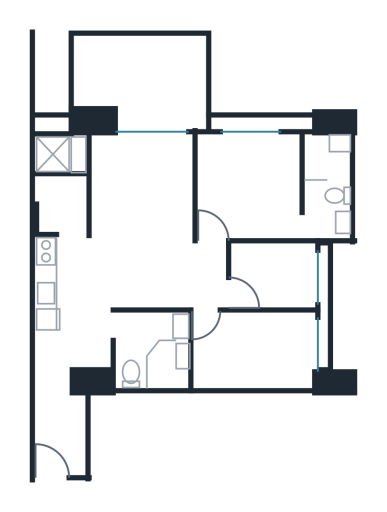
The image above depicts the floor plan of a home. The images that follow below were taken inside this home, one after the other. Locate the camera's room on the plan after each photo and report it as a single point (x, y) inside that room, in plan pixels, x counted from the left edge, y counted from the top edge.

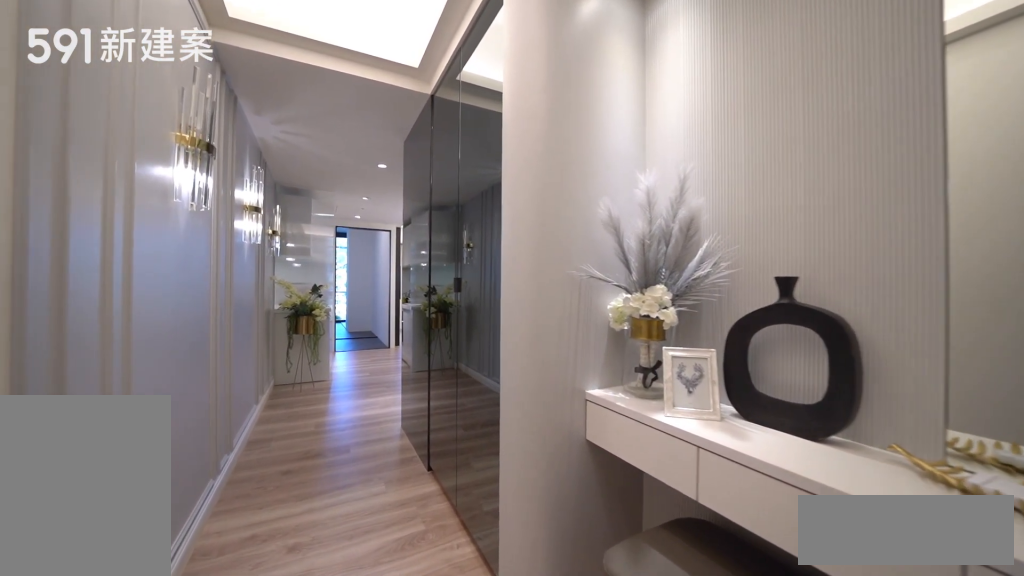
(62, 424)
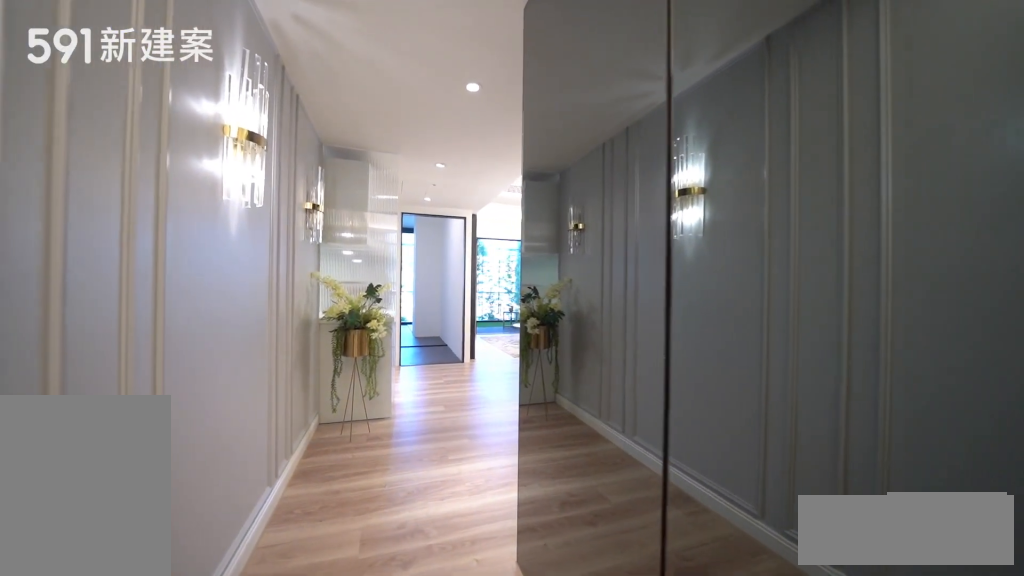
(62, 424)
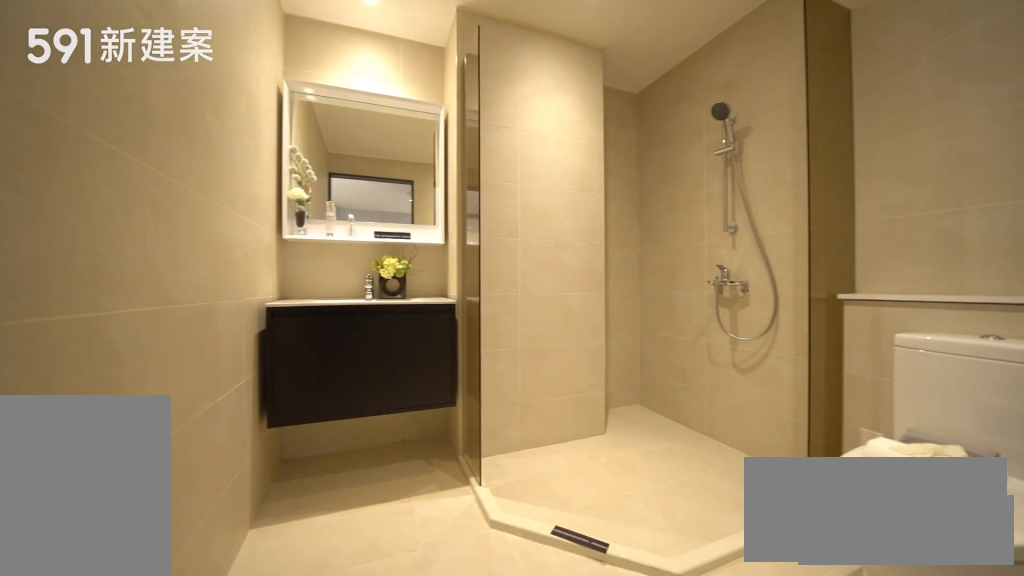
(153, 350)
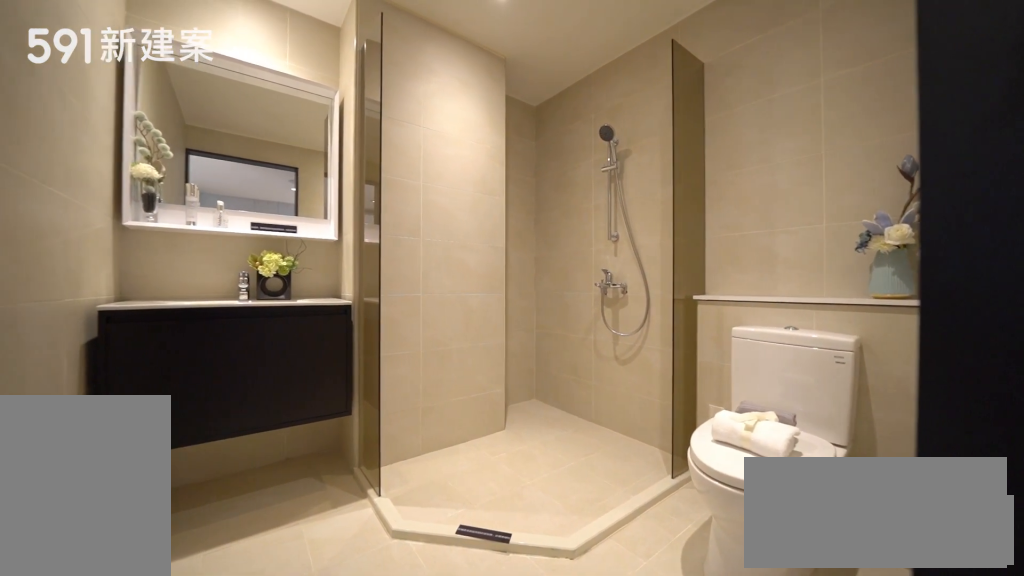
(153, 350)
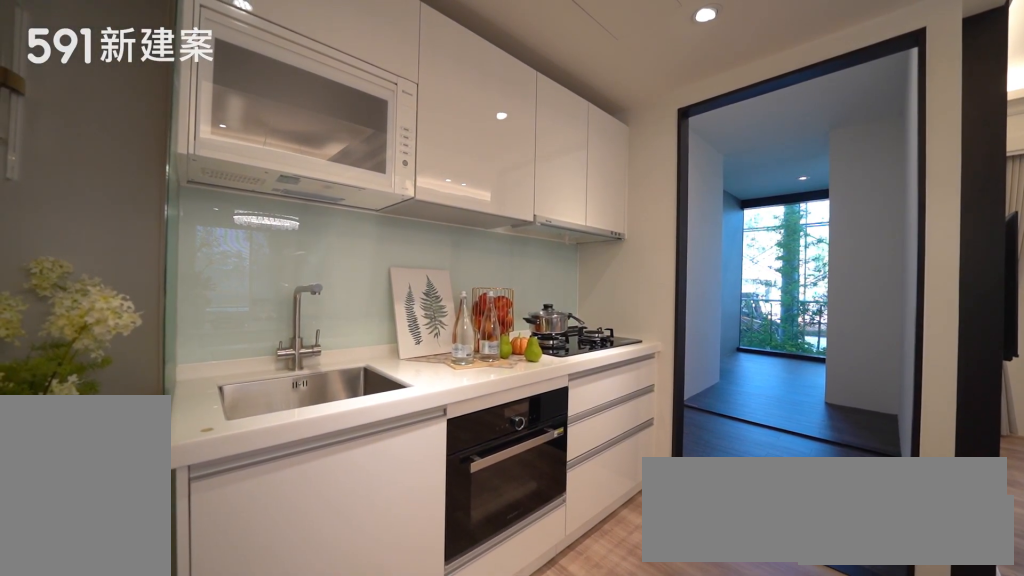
(60, 291)
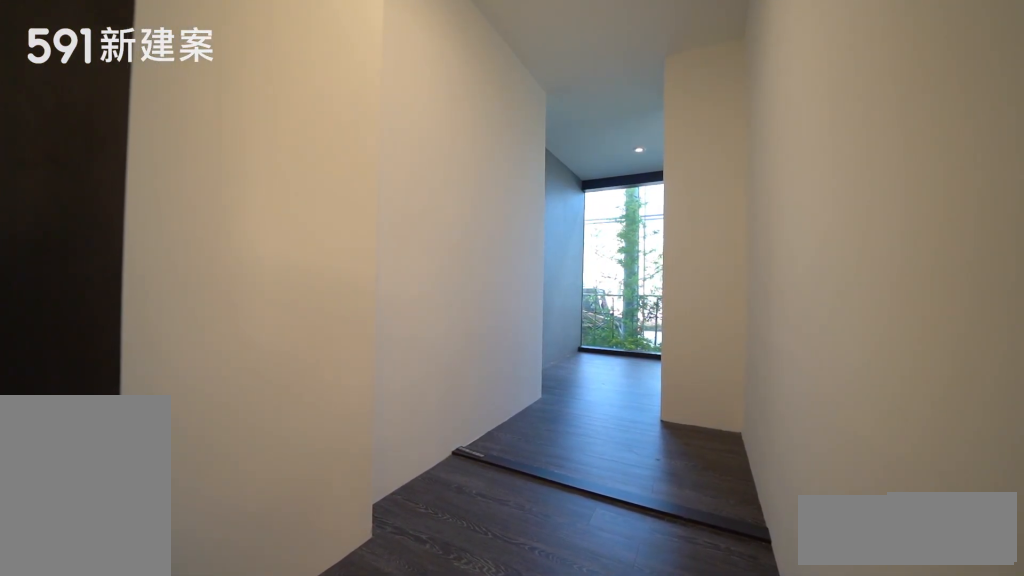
(57, 208)
